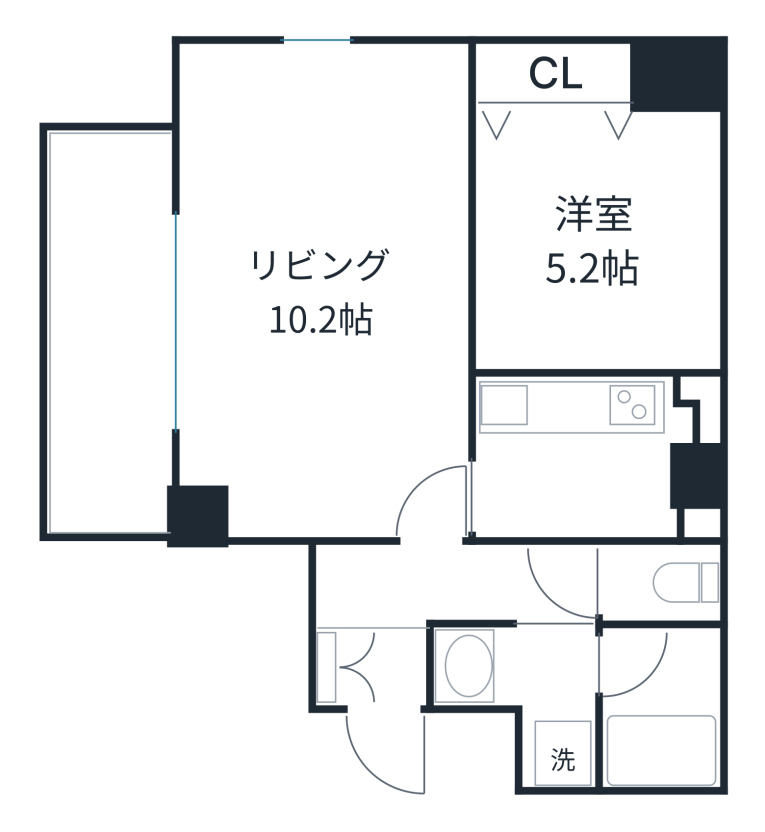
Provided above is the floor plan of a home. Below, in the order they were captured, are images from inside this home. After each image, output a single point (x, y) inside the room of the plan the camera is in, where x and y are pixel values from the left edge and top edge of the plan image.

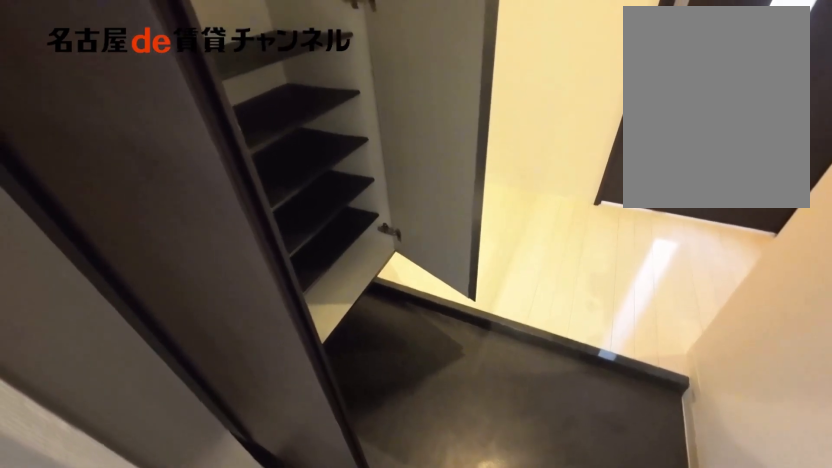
(365, 667)
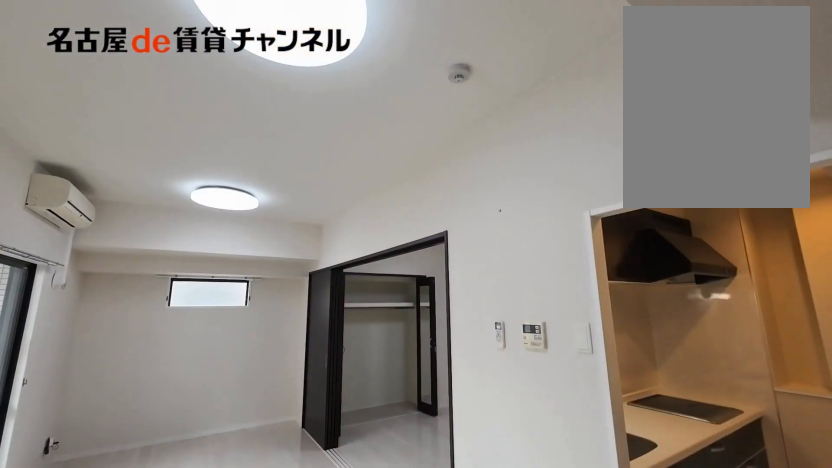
(325, 292)
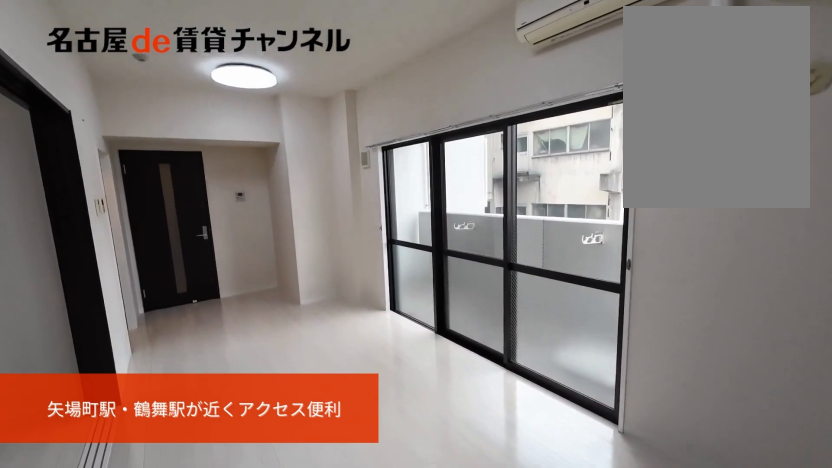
(325, 292)
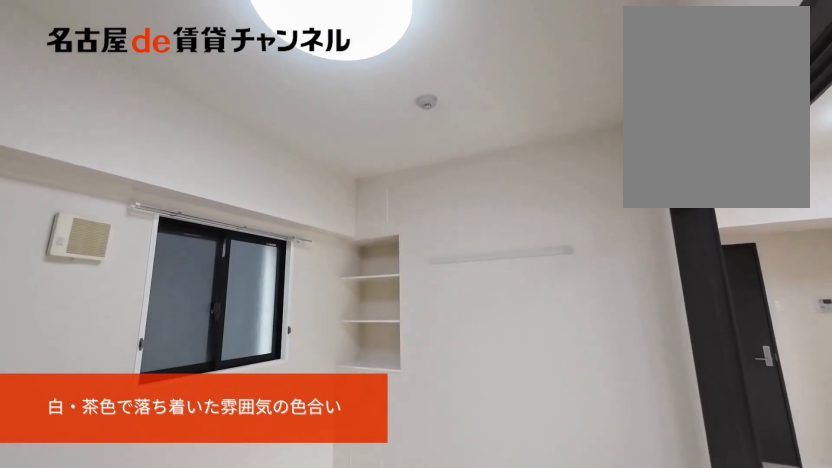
(598, 238)
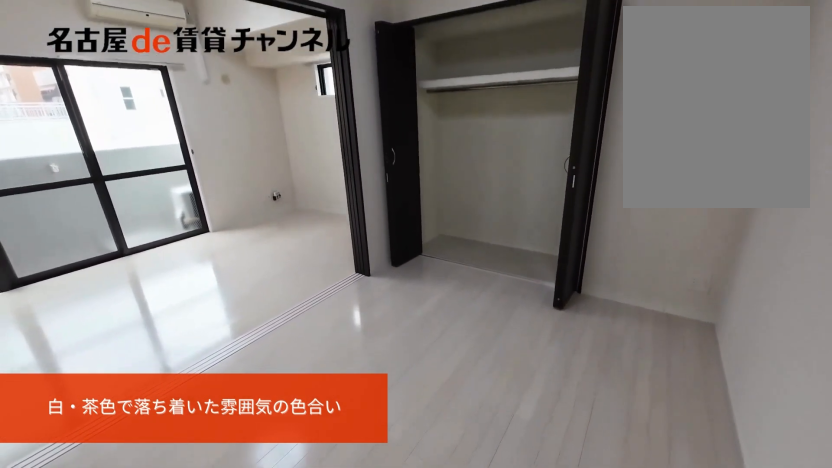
(598, 238)
